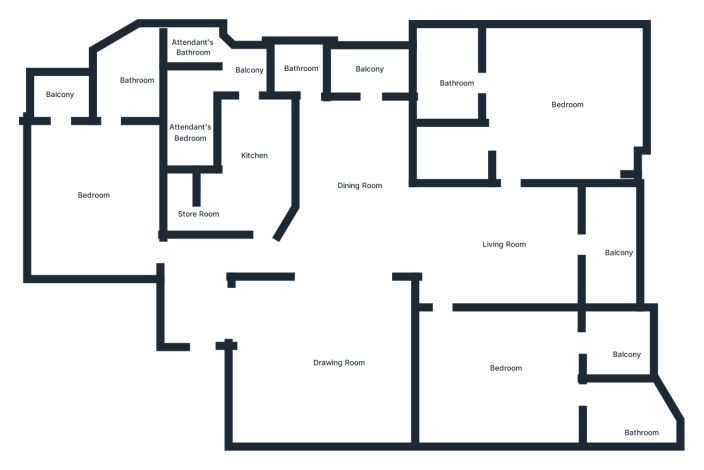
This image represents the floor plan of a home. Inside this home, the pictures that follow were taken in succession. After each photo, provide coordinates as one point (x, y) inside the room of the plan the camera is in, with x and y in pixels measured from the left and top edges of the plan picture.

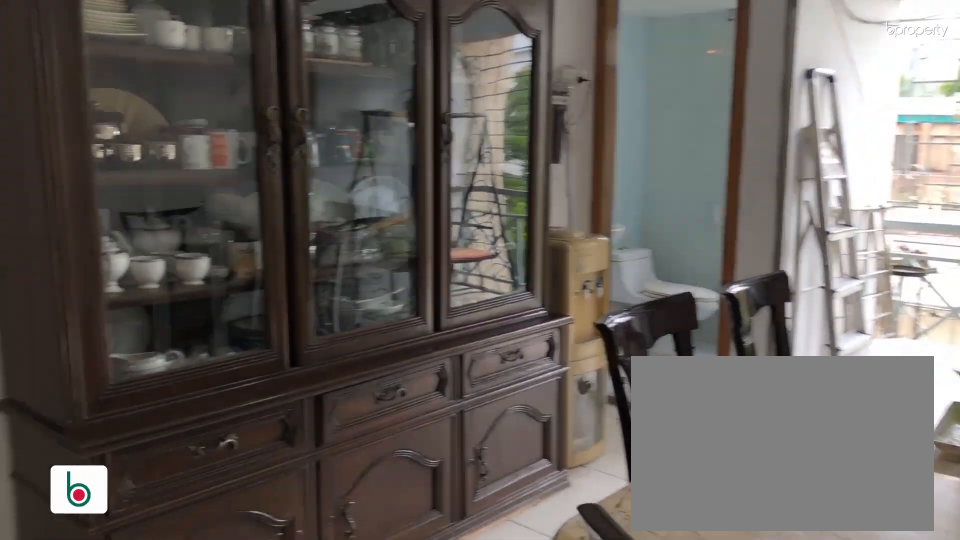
(355, 172)
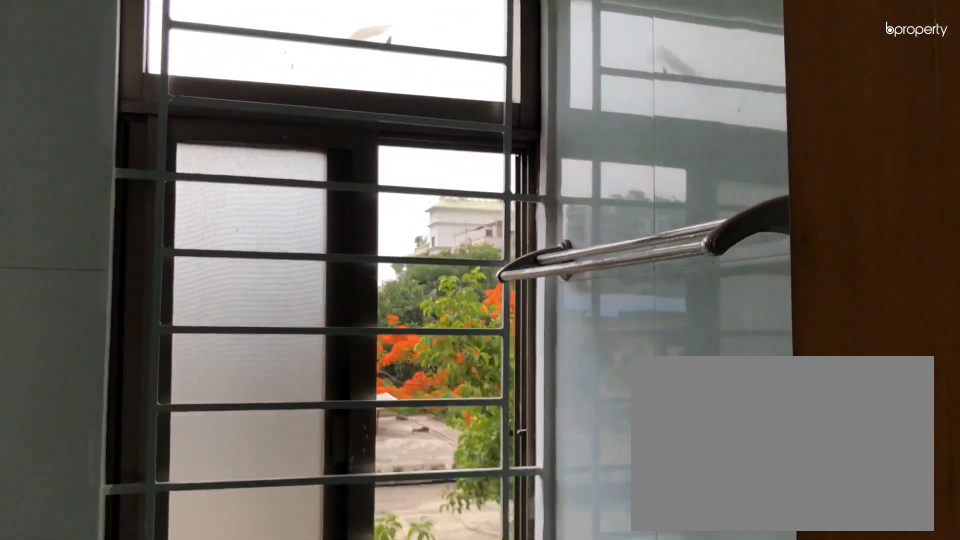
(296, 65)
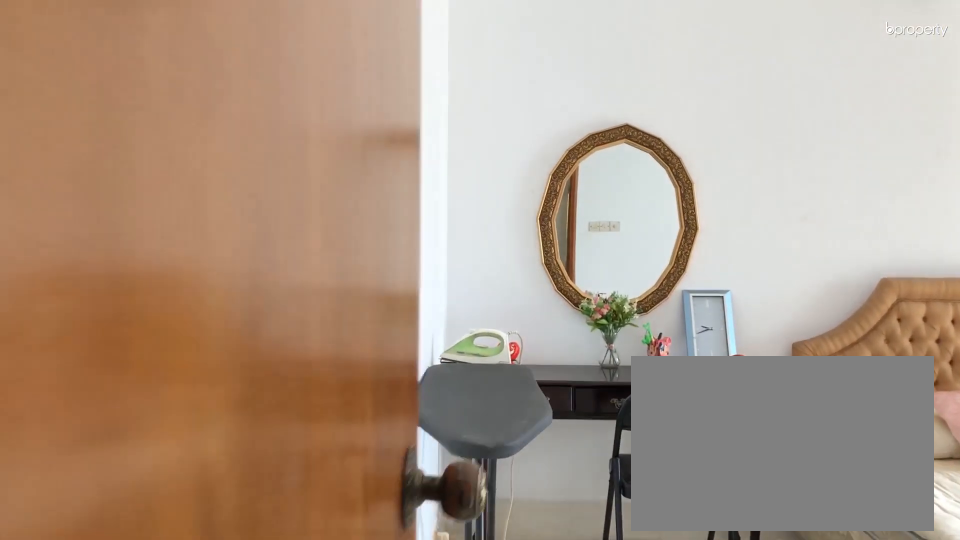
(104, 228)
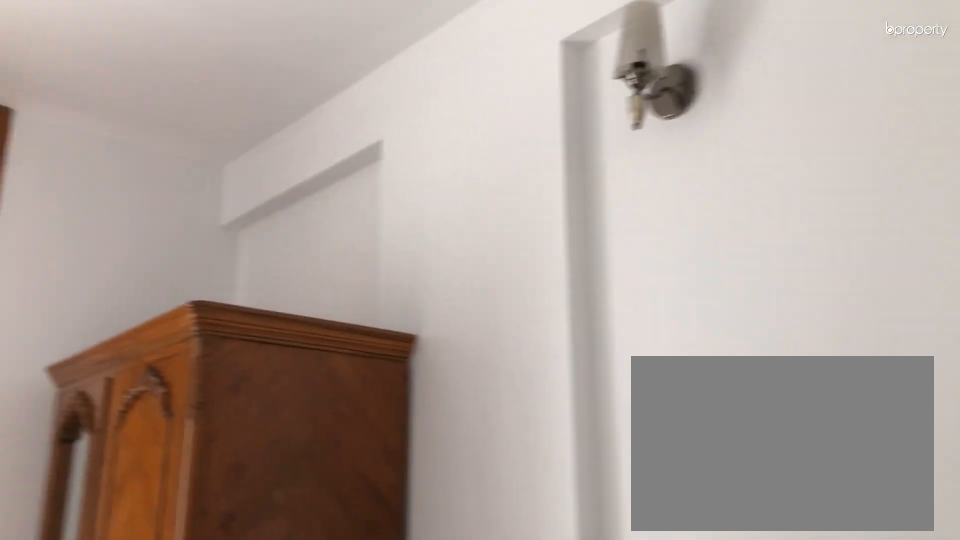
(99, 176)
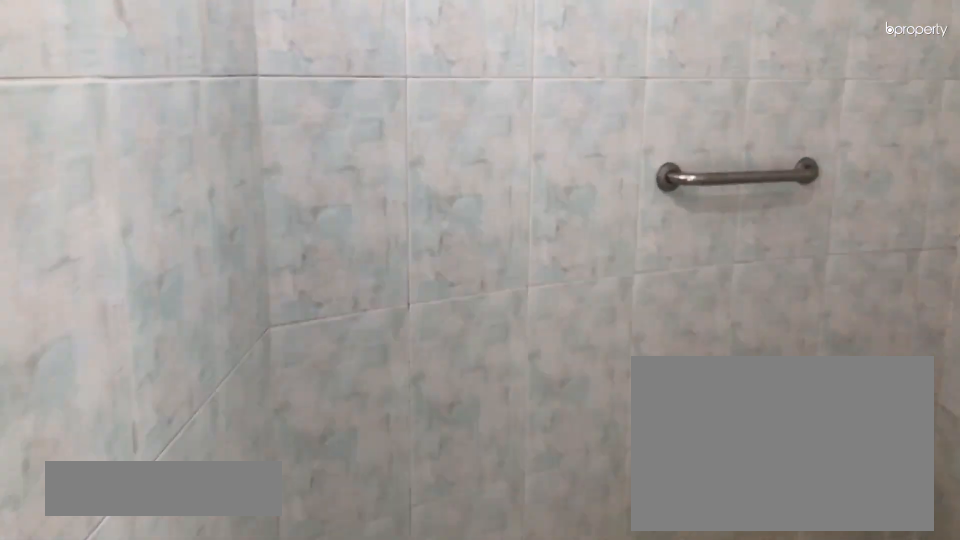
(130, 66)
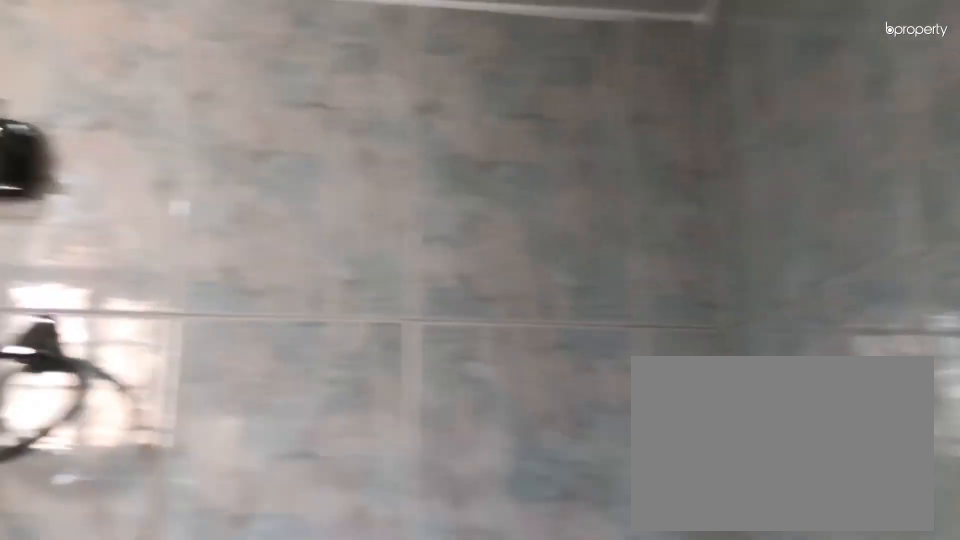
(122, 72)
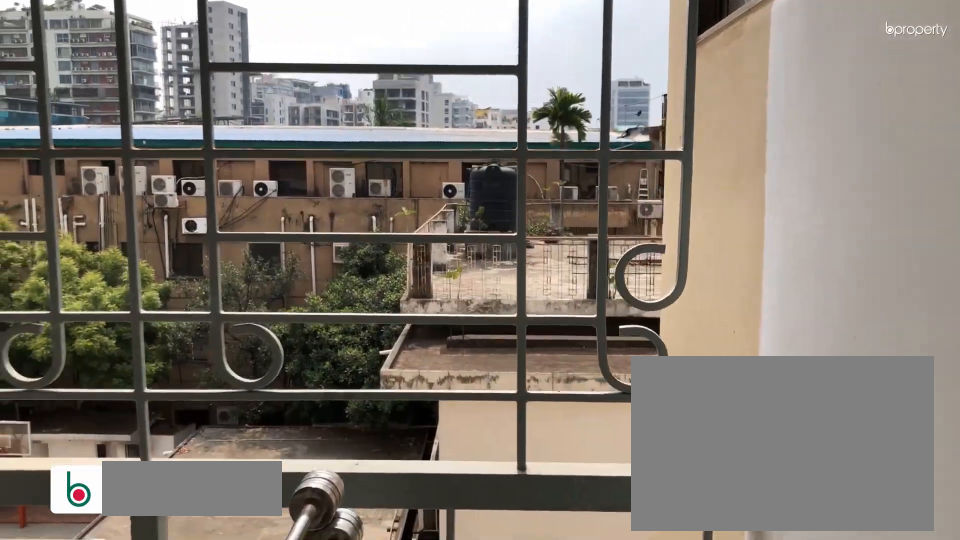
(67, 95)
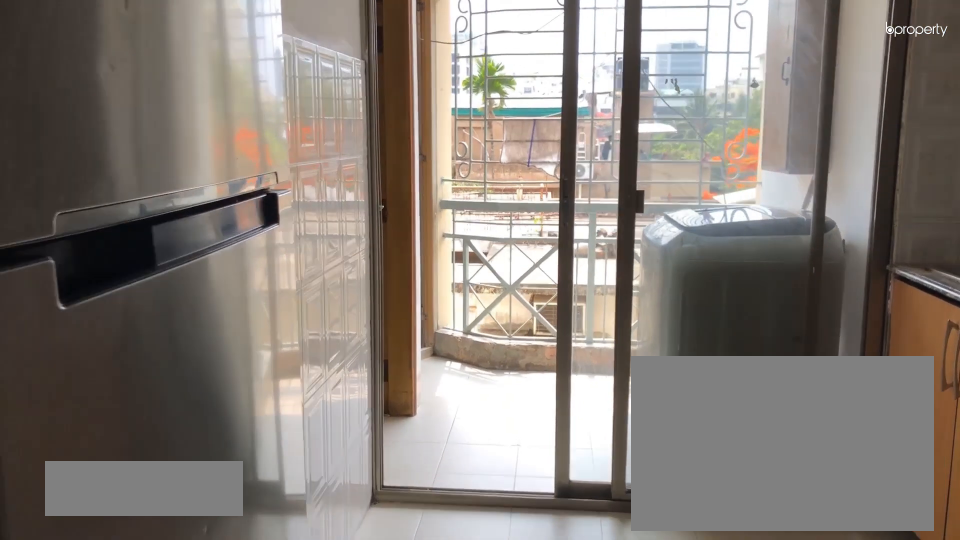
(255, 152)
